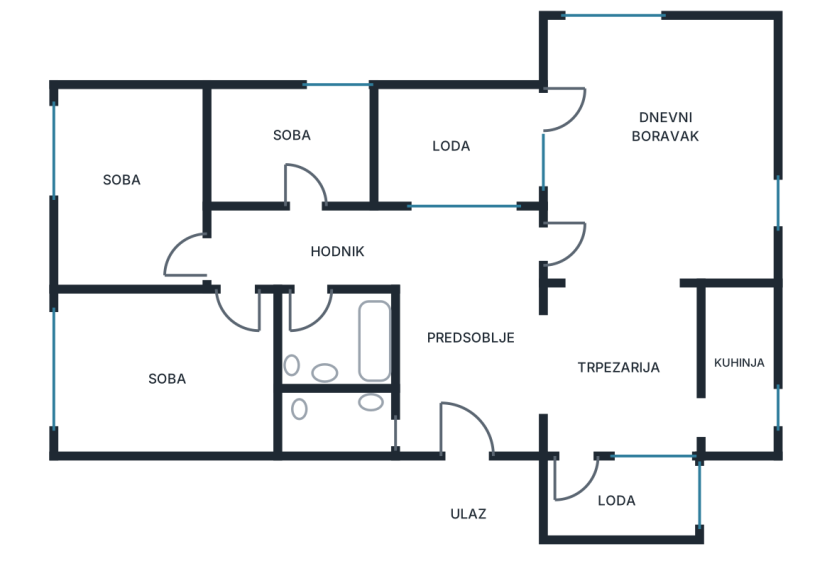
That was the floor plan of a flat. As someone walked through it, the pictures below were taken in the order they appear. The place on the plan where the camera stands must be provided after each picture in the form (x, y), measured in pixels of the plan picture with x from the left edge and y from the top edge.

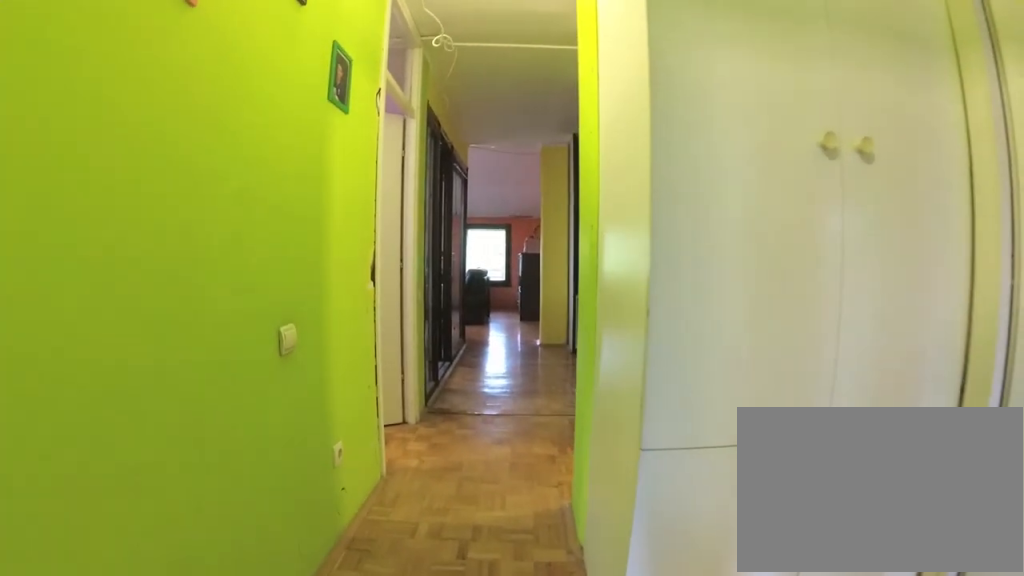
(170, 245)
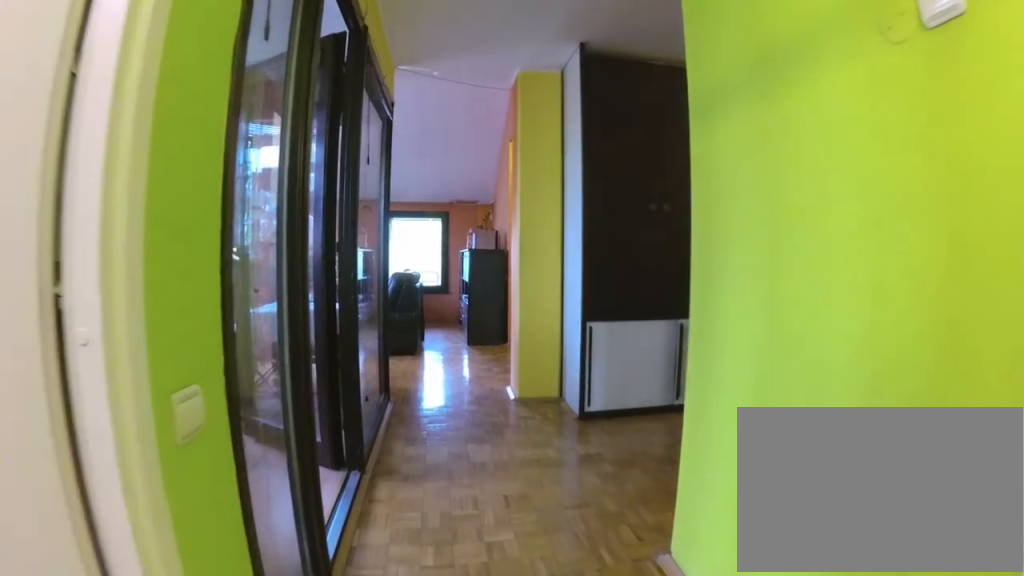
(299, 244)
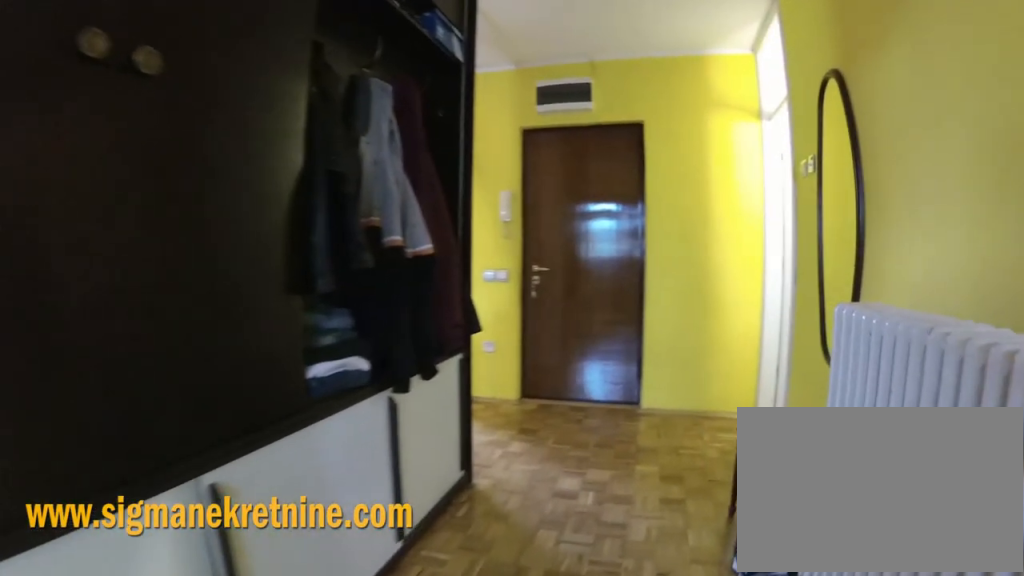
(460, 253)
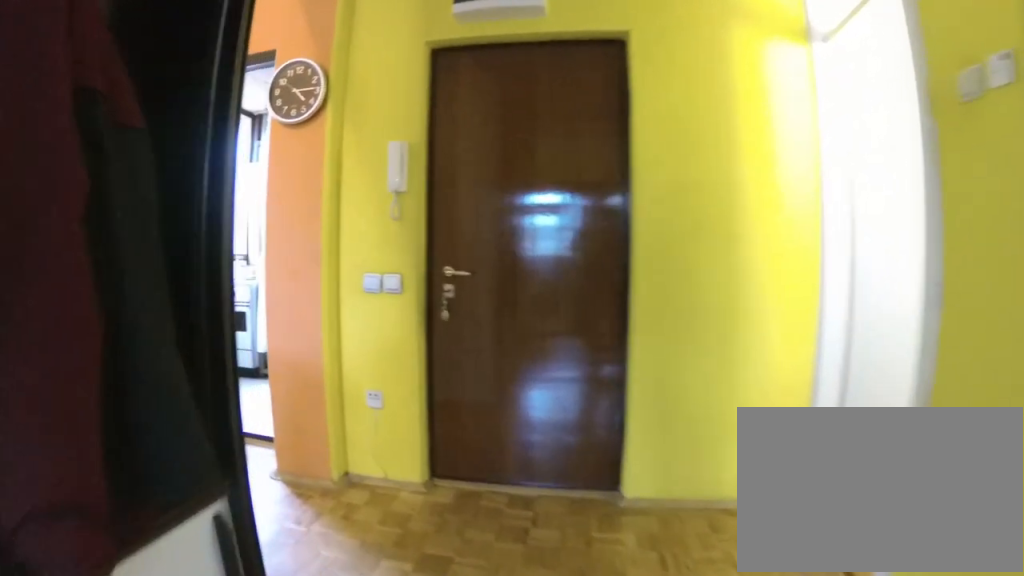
(460, 305)
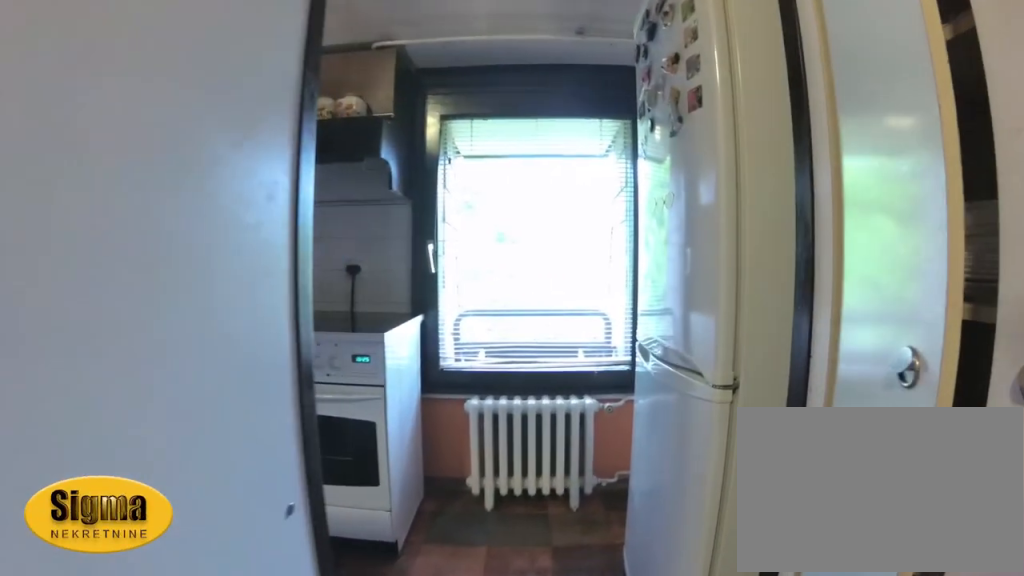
(645, 428)
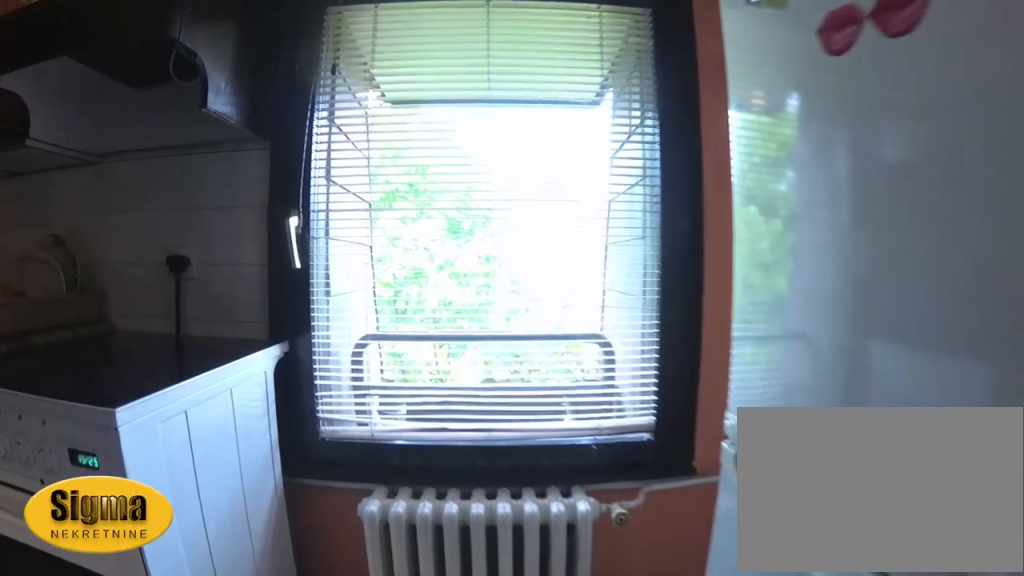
(699, 429)
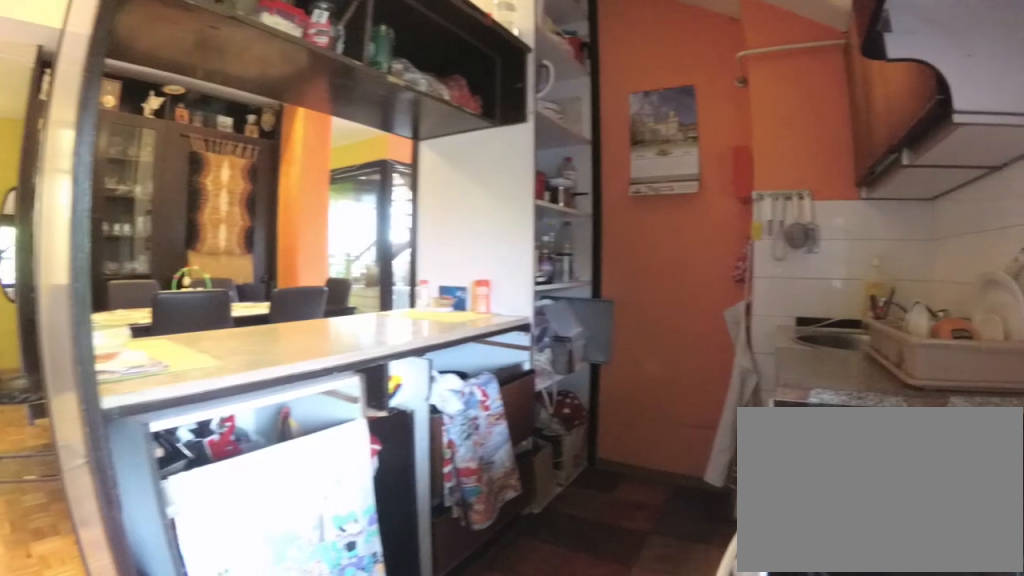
(743, 450)
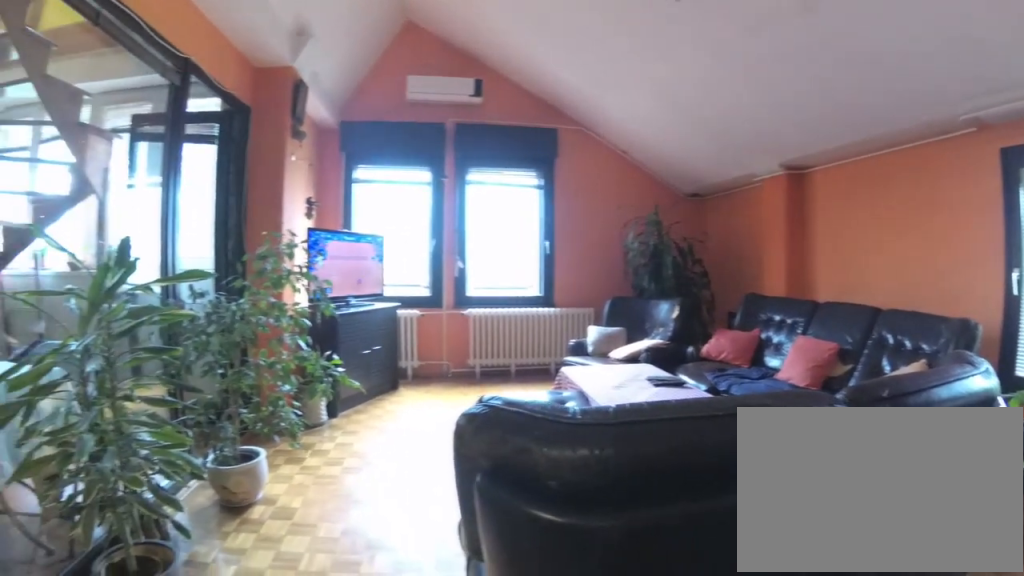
(657, 289)
